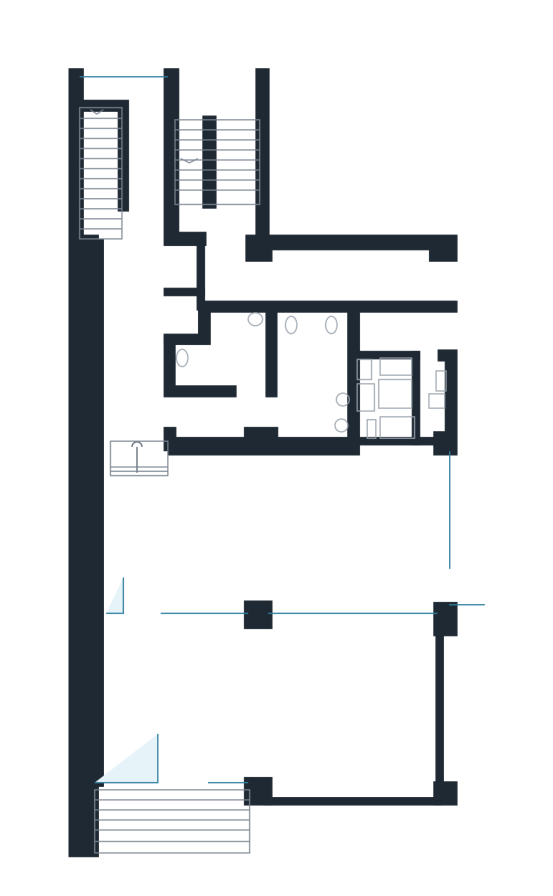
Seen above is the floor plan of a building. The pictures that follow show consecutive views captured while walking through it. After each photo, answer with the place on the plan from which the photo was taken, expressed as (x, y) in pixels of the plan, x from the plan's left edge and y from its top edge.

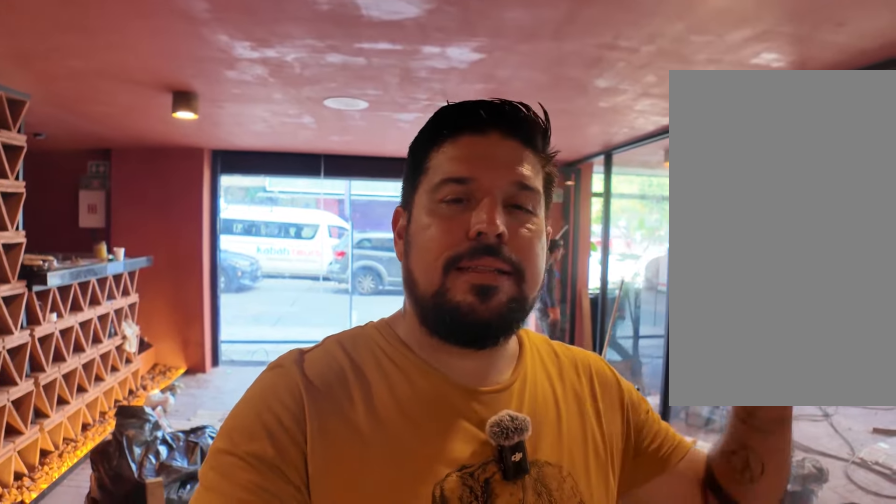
(166, 530)
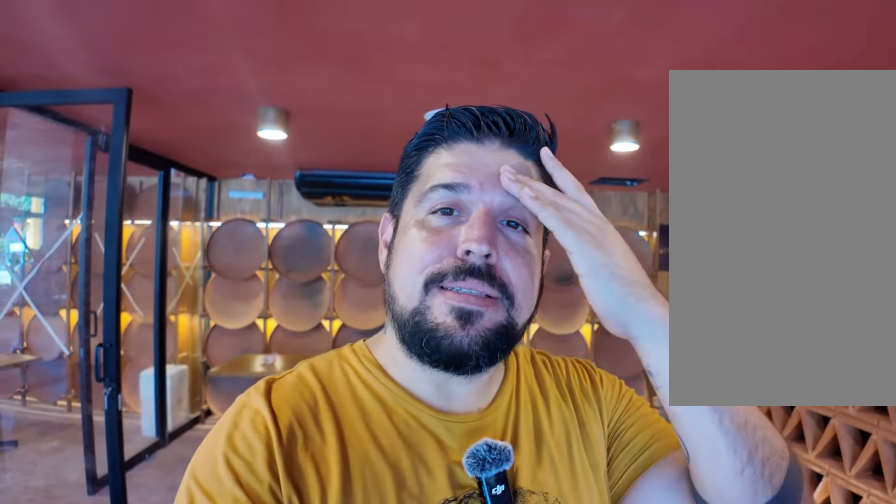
(166, 530)
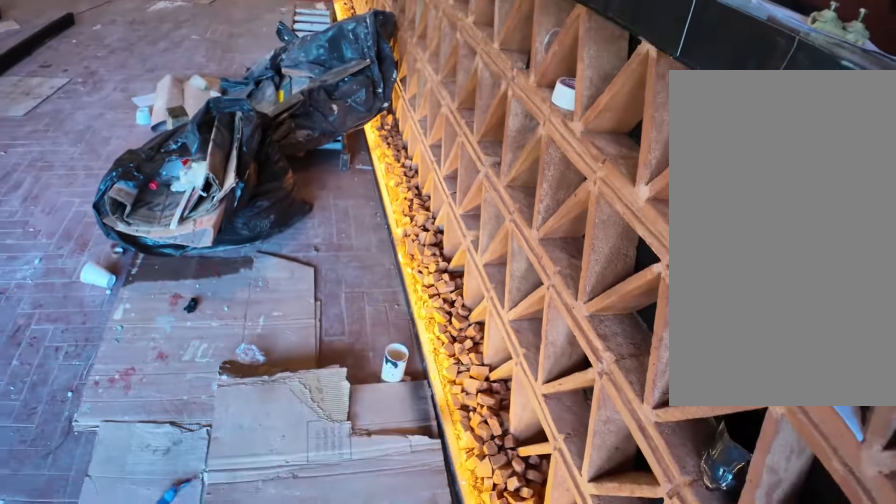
(388, 525)
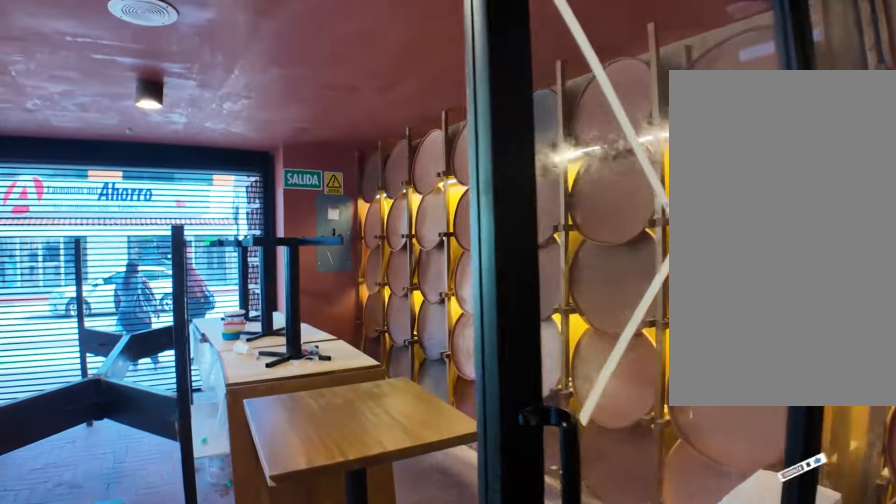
(154, 530)
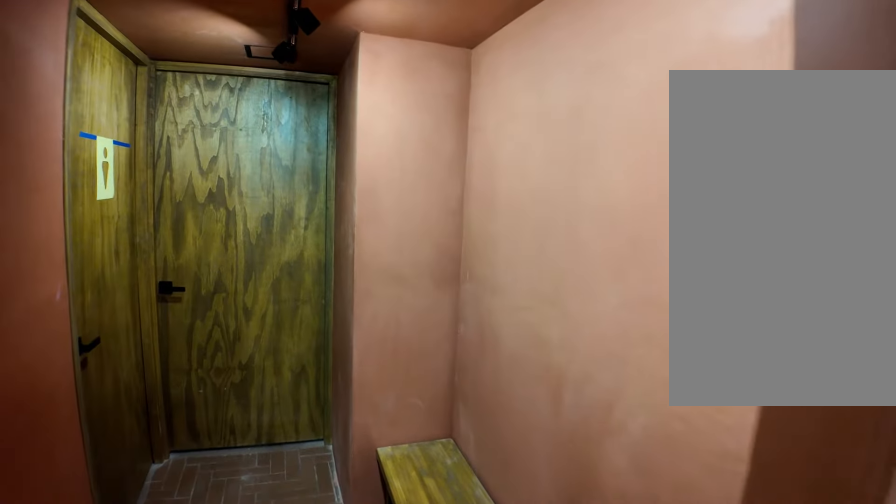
(133, 416)
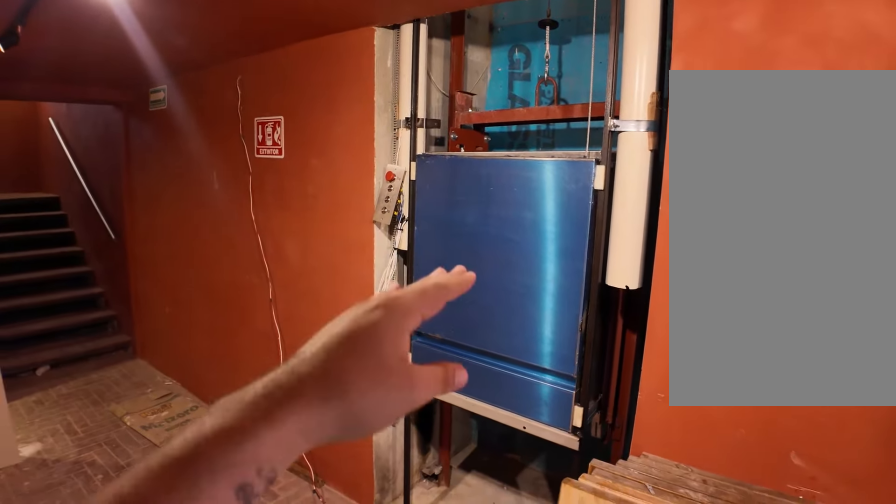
(137, 315)
